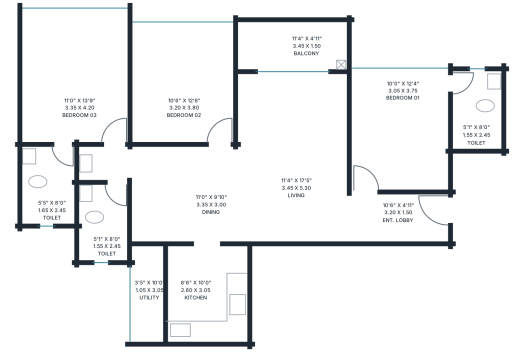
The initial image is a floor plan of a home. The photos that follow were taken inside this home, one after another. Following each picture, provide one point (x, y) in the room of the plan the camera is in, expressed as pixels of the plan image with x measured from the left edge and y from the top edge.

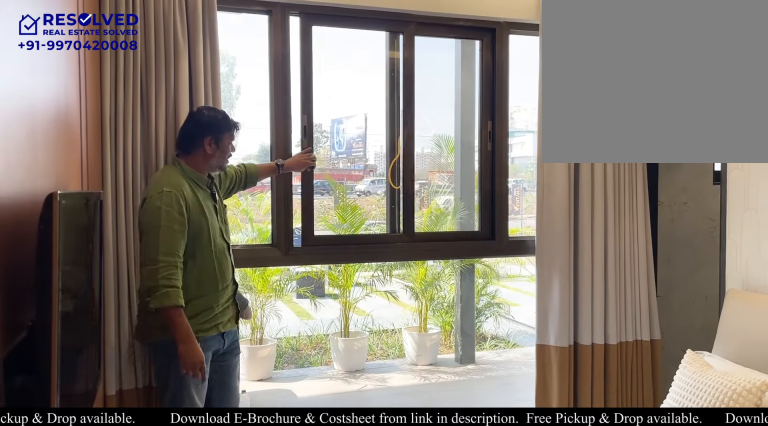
(400, 129)
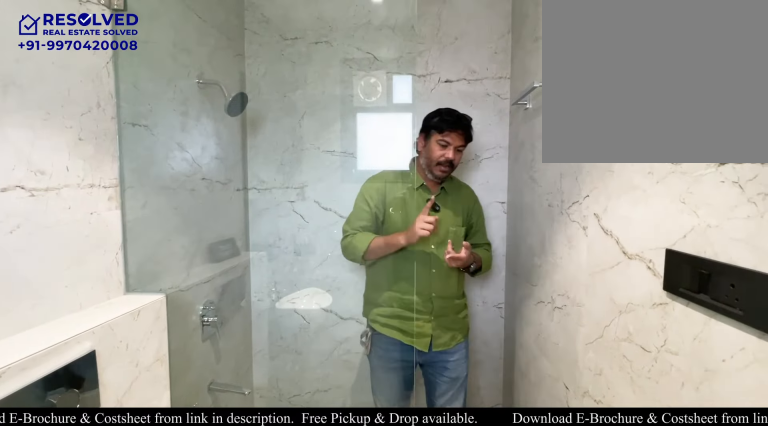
(476, 111)
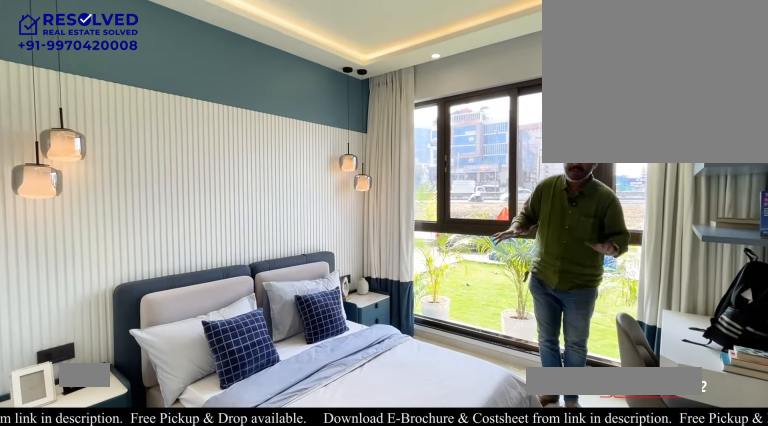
(182, 82)
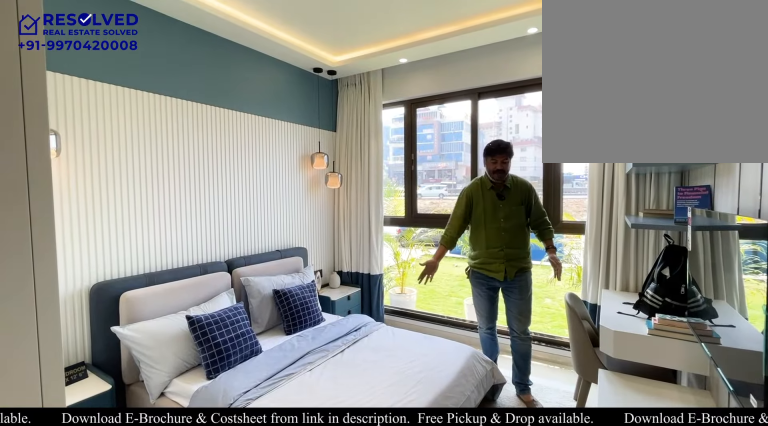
(182, 82)
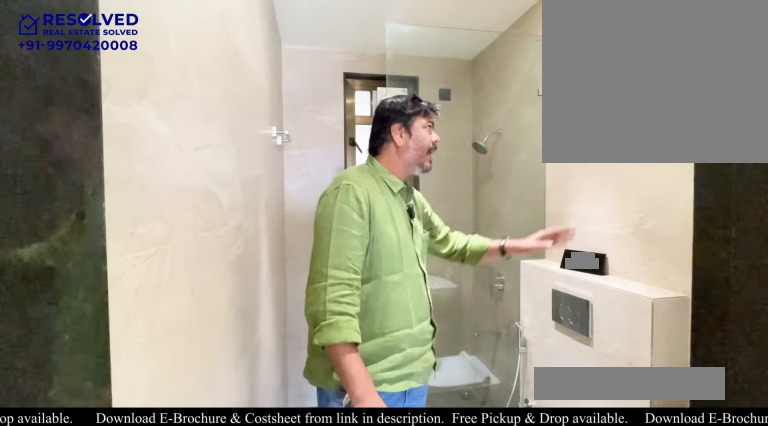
(102, 221)
